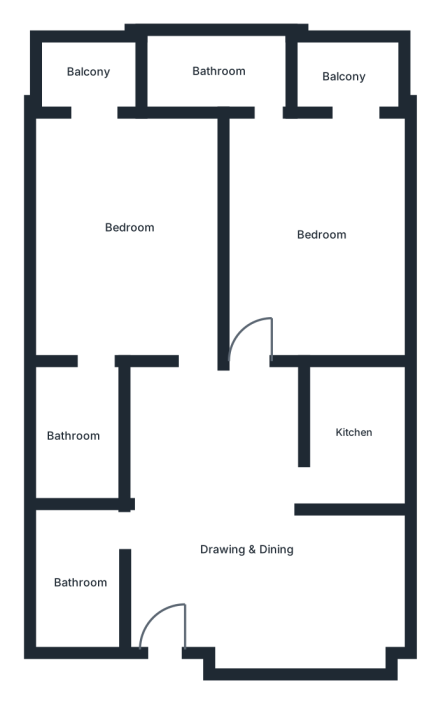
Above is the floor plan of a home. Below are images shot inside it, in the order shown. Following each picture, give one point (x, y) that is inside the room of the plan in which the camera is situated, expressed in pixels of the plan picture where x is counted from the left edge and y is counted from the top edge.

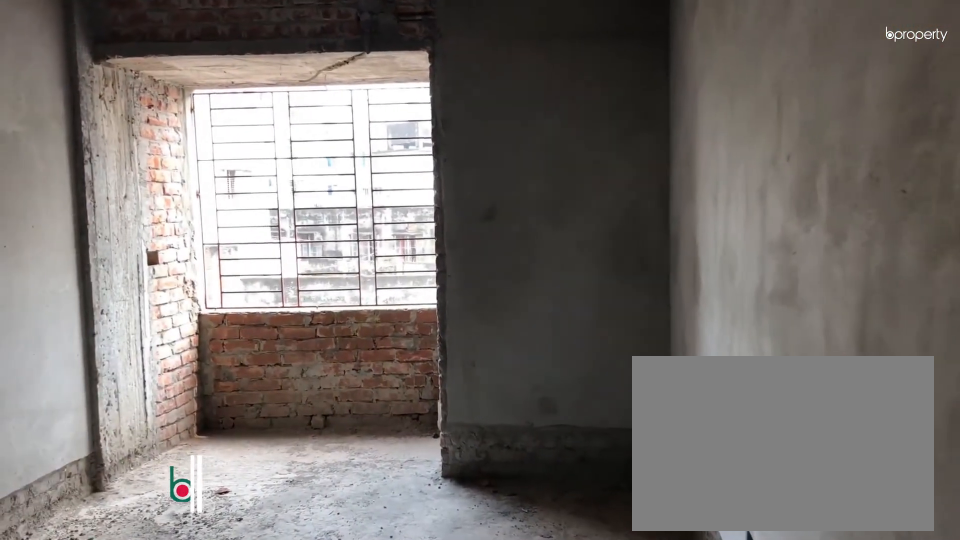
(132, 228)
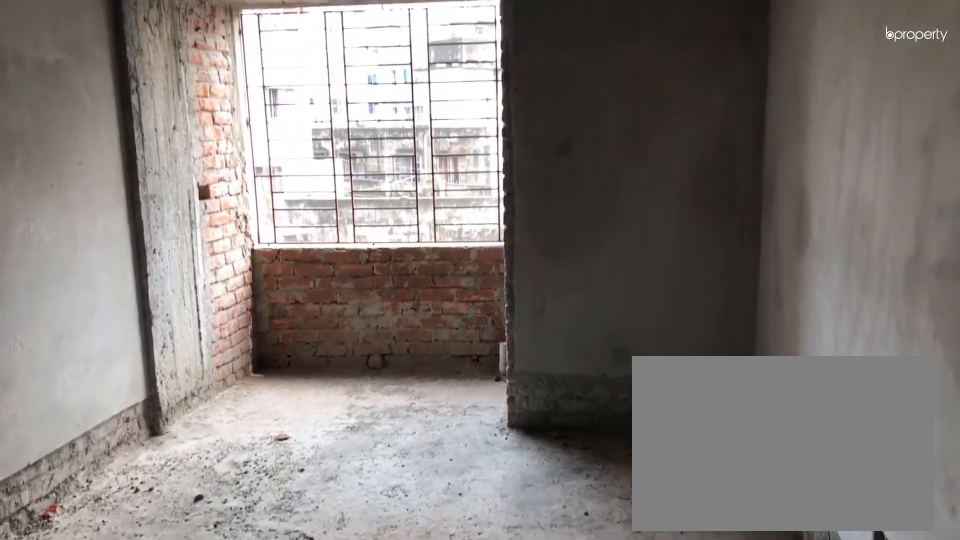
(132, 228)
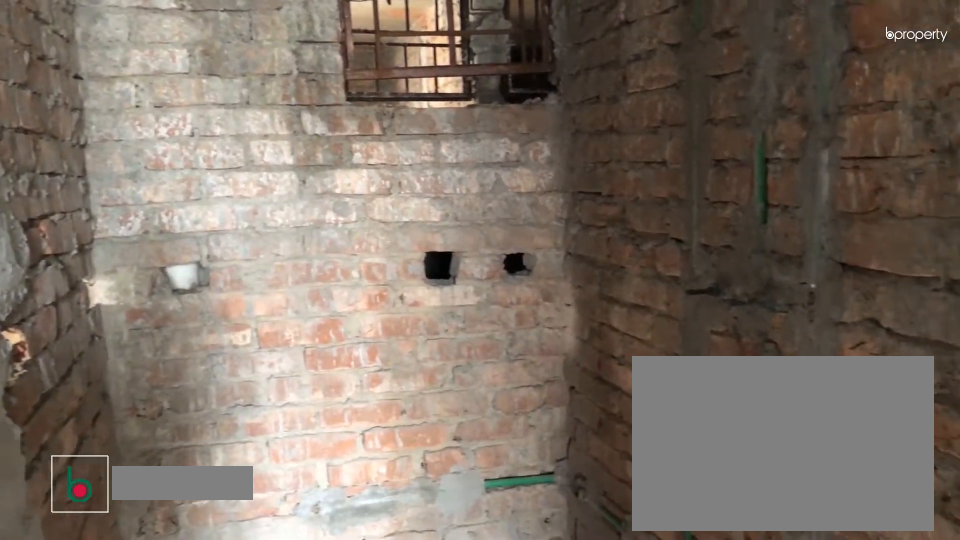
(73, 435)
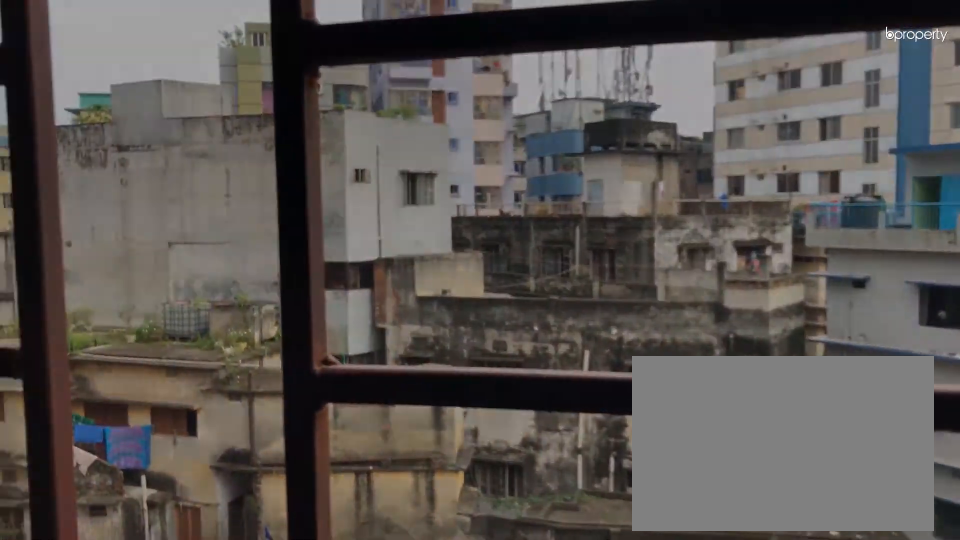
(83, 75)
